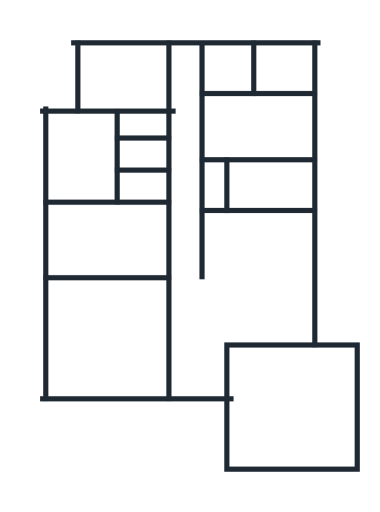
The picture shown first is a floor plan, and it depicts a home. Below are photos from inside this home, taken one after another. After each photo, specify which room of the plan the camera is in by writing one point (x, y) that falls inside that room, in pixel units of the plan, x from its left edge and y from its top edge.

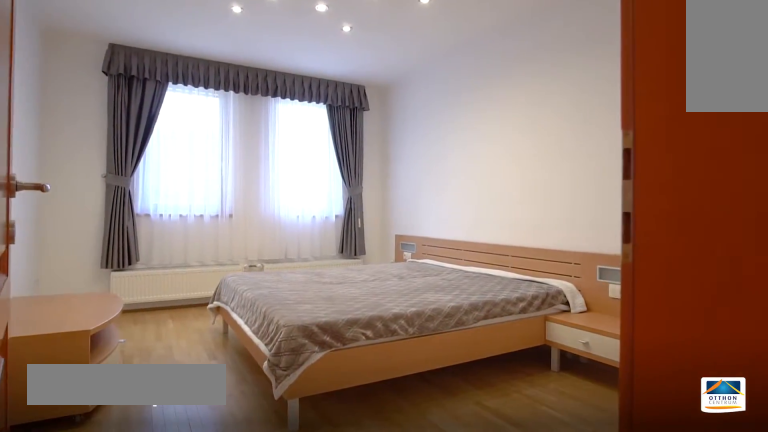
(125, 78)
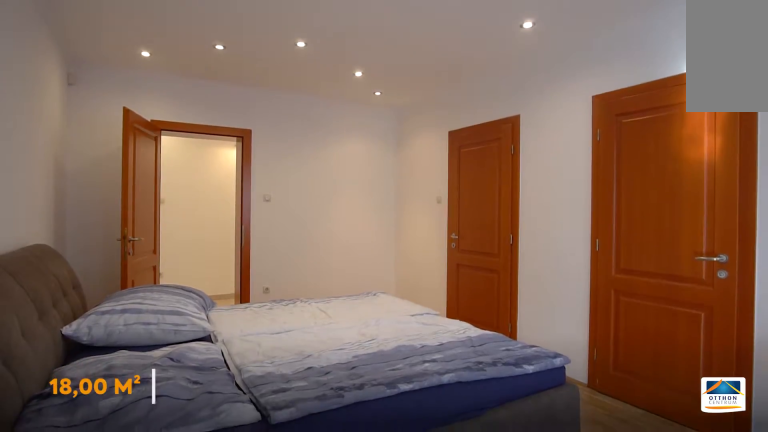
(272, 132)
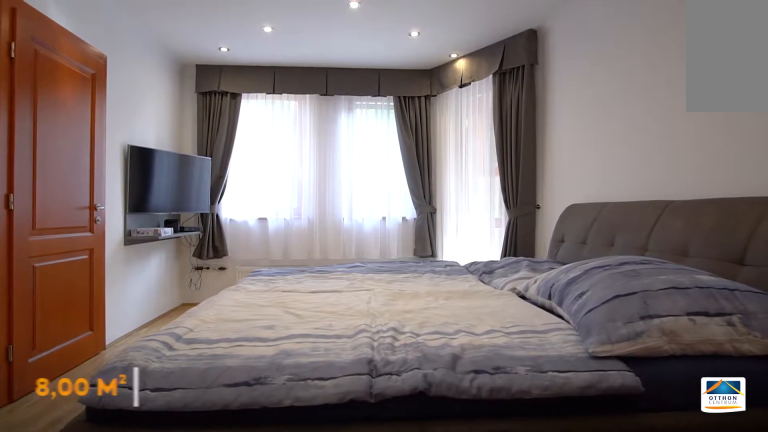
(272, 131)
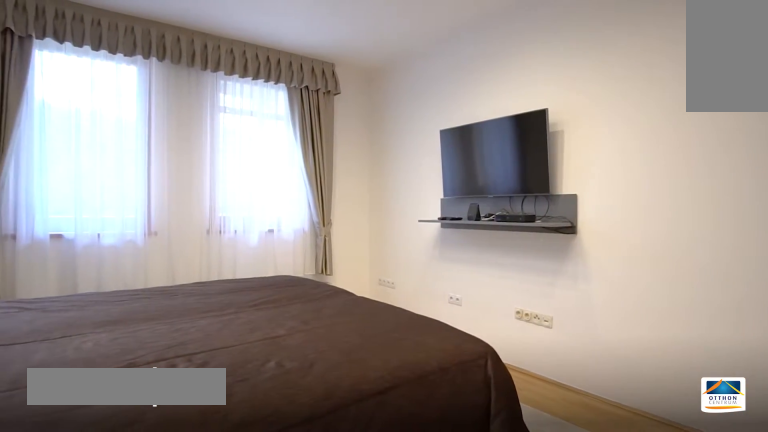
(108, 241)
